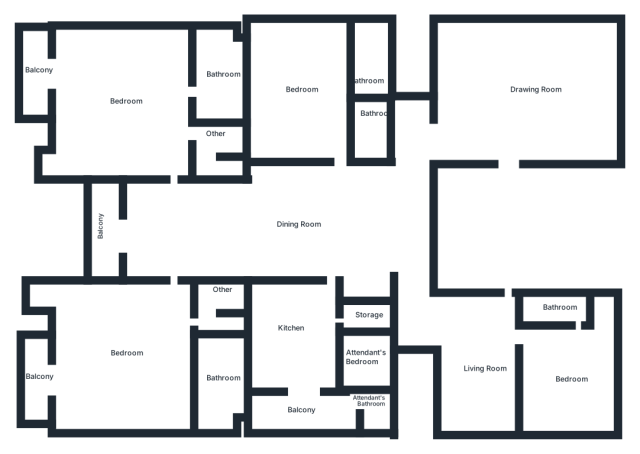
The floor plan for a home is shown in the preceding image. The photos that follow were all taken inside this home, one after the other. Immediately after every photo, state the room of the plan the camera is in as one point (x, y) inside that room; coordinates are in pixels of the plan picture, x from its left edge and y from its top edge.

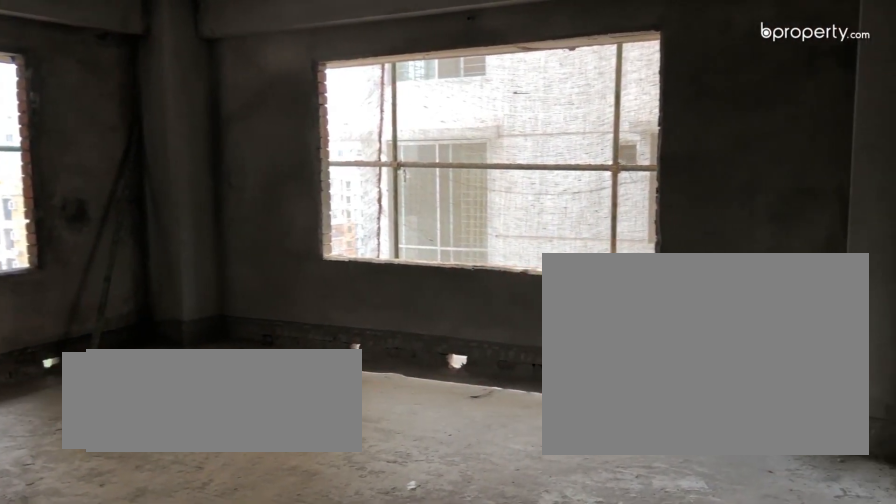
(517, 105)
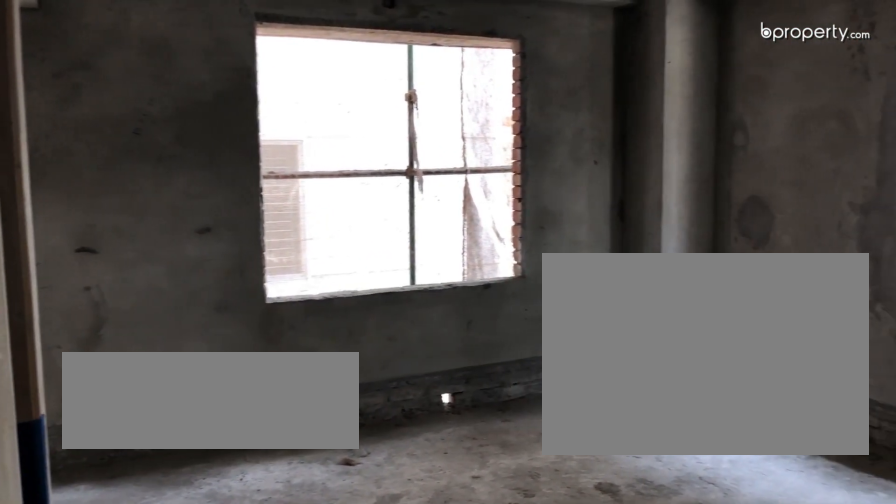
(568, 377)
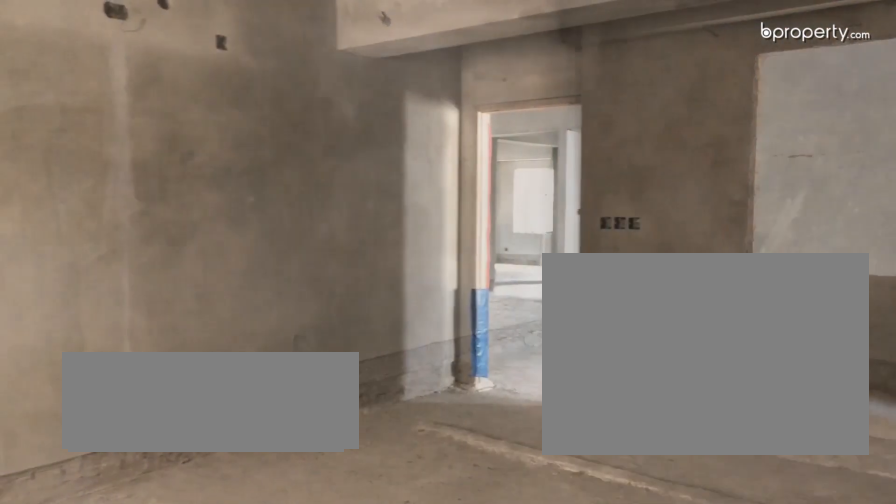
(302, 99)
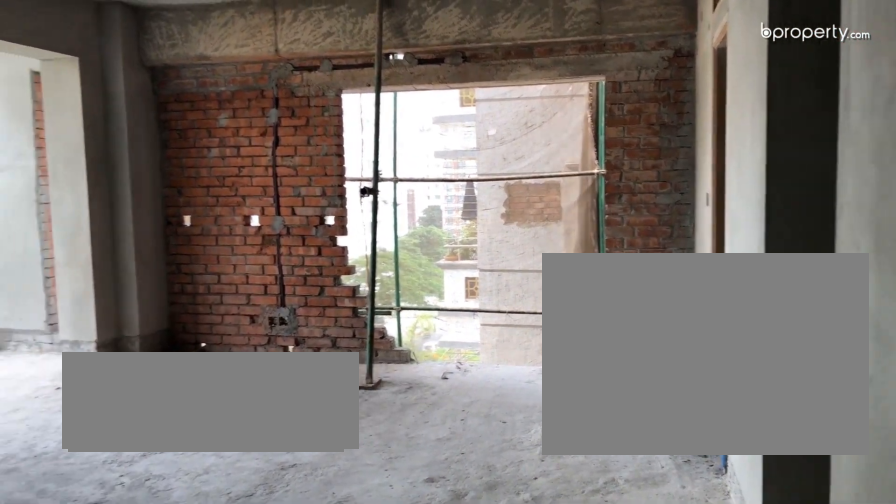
(138, 111)
